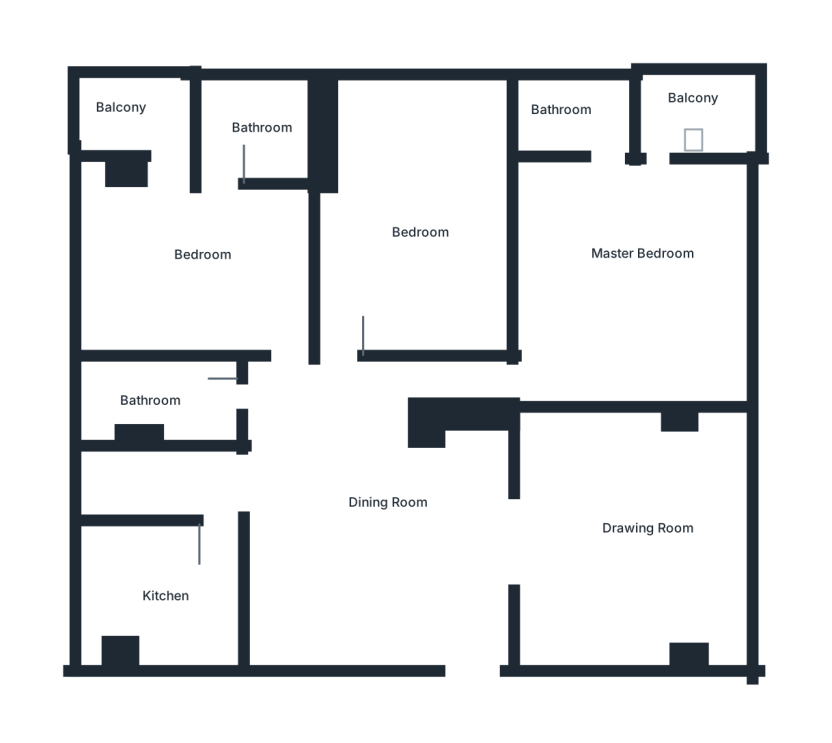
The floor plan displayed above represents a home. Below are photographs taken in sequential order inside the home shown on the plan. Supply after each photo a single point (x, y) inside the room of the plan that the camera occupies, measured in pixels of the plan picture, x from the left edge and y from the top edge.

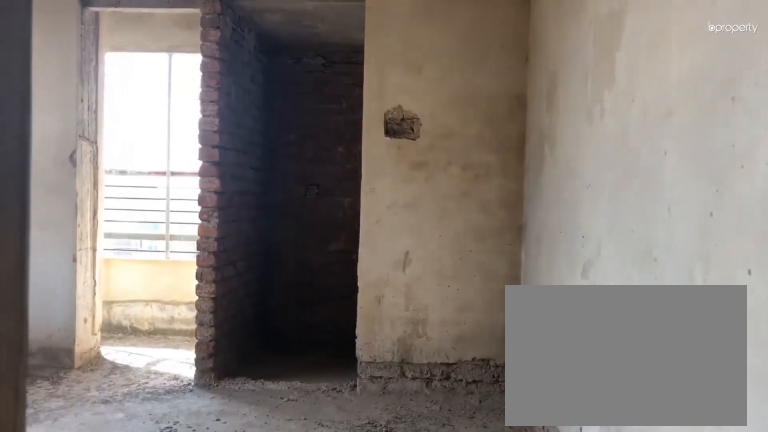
(269, 317)
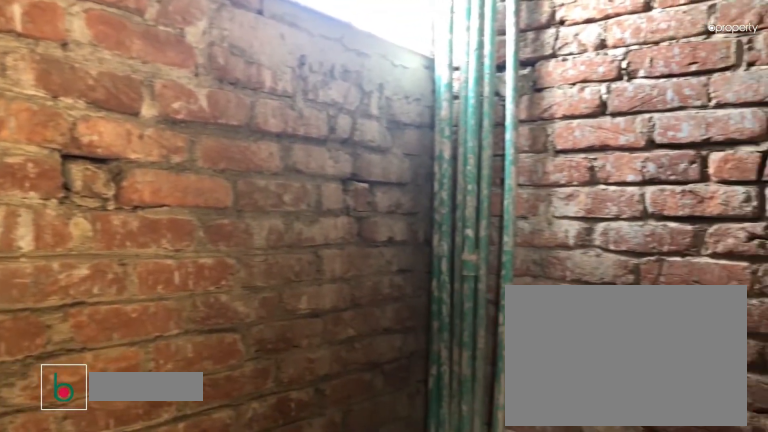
(266, 132)
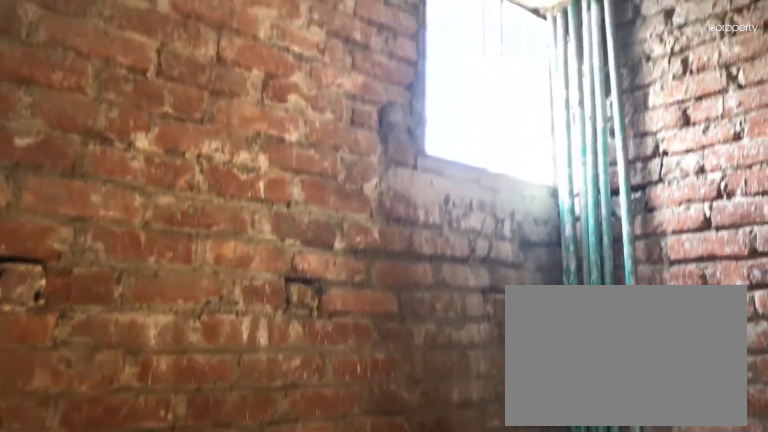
(265, 133)
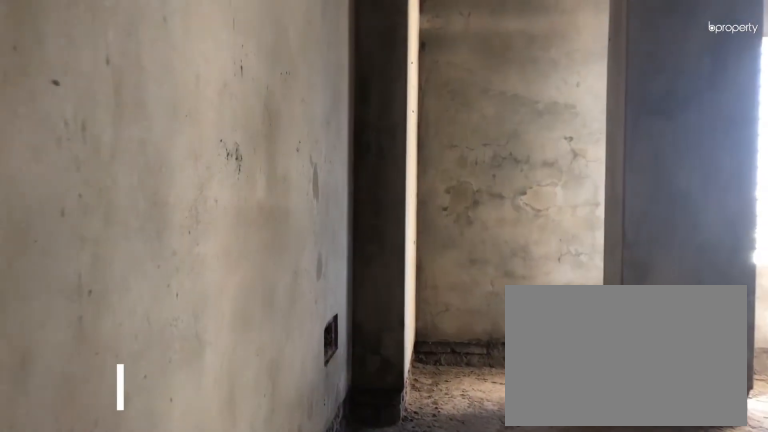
(433, 218)
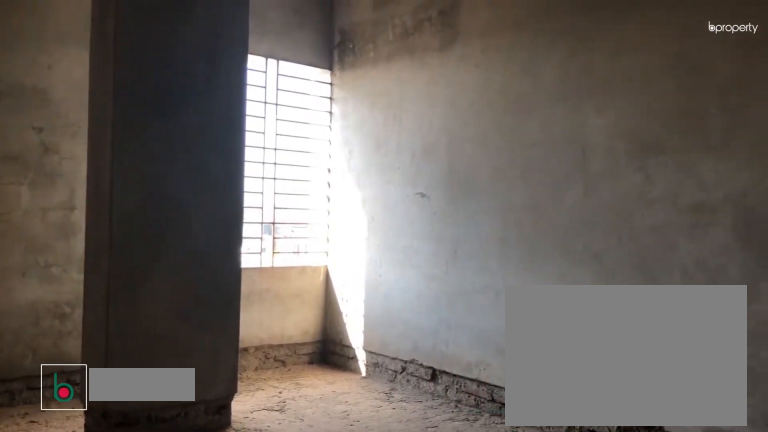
(433, 218)
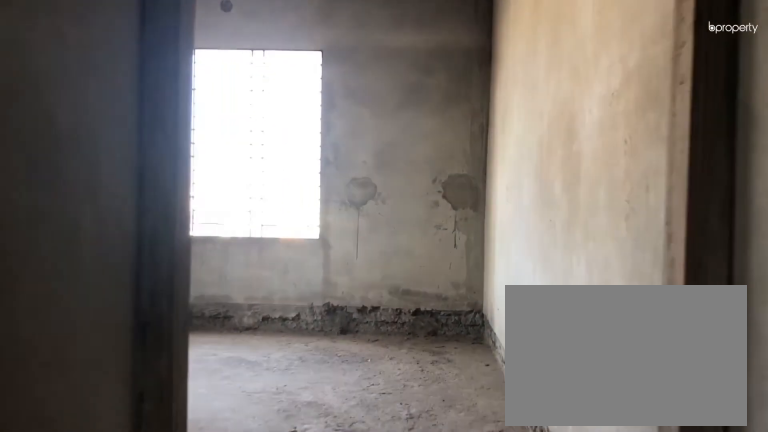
(548, 364)
